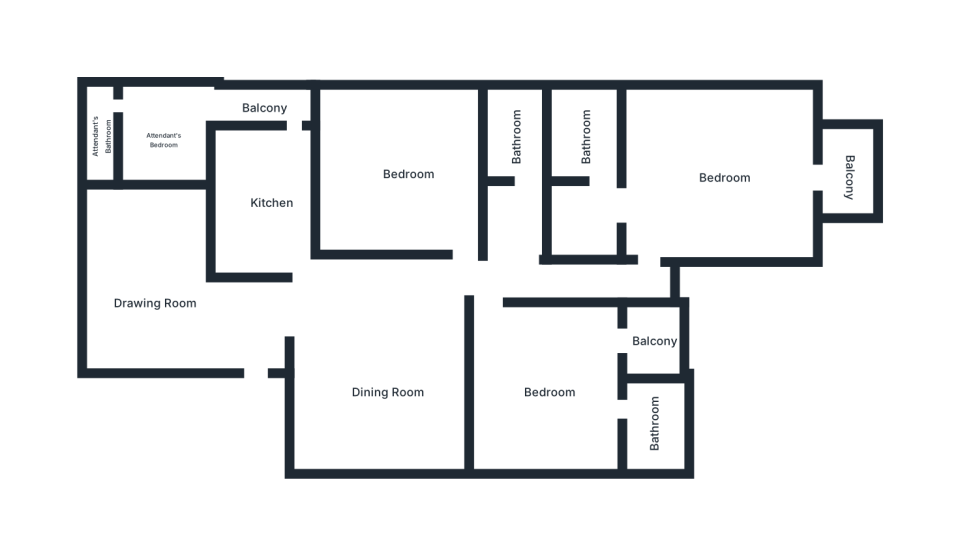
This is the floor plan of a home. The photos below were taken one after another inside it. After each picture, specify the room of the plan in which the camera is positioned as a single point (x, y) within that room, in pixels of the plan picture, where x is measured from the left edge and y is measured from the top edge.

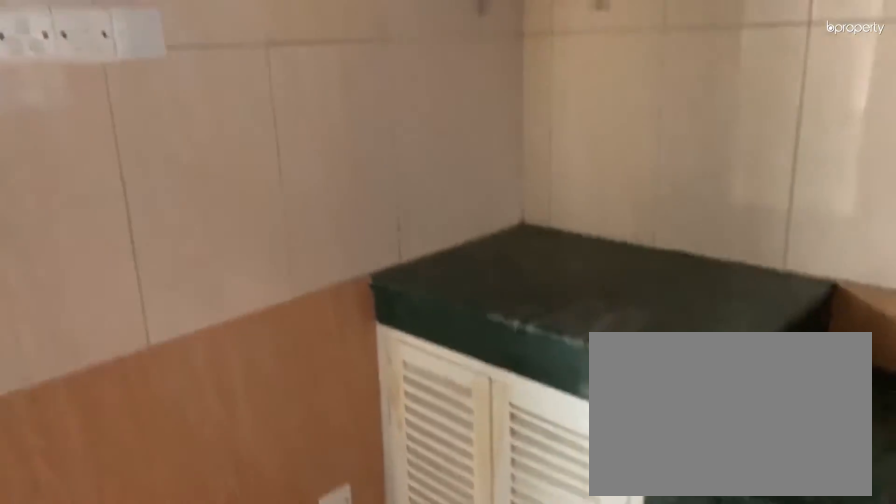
(272, 202)
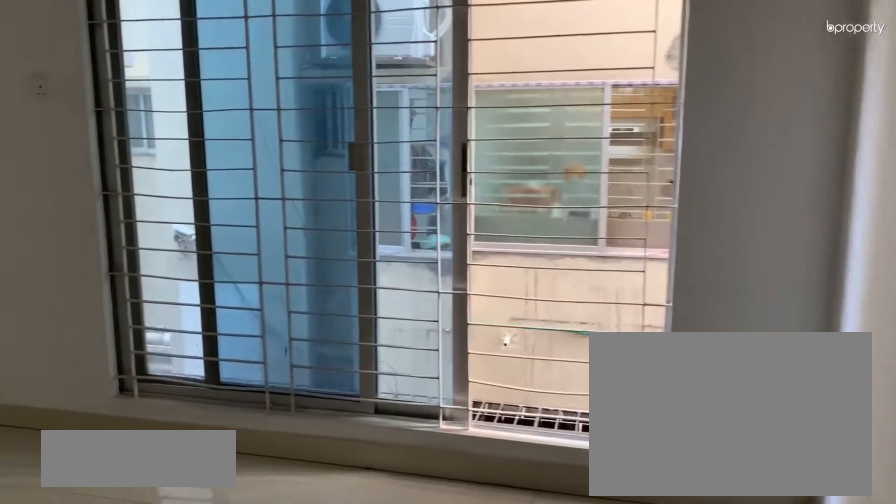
(410, 174)
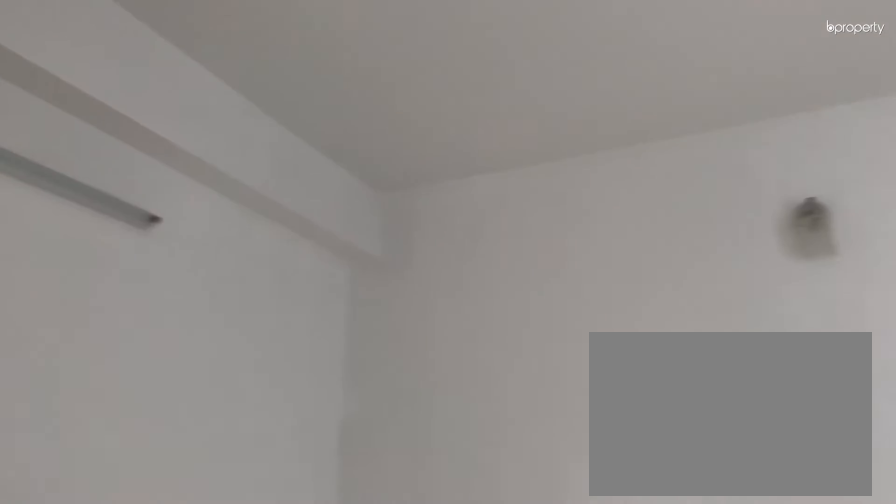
(409, 173)
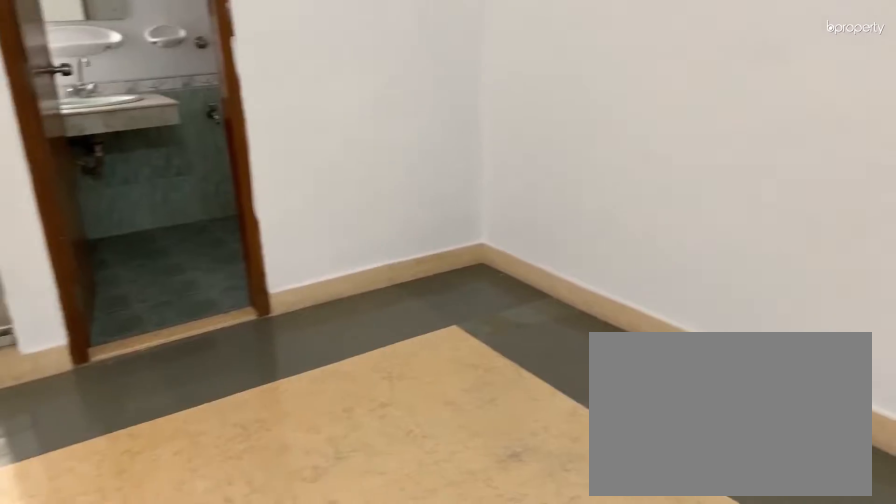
(550, 392)
